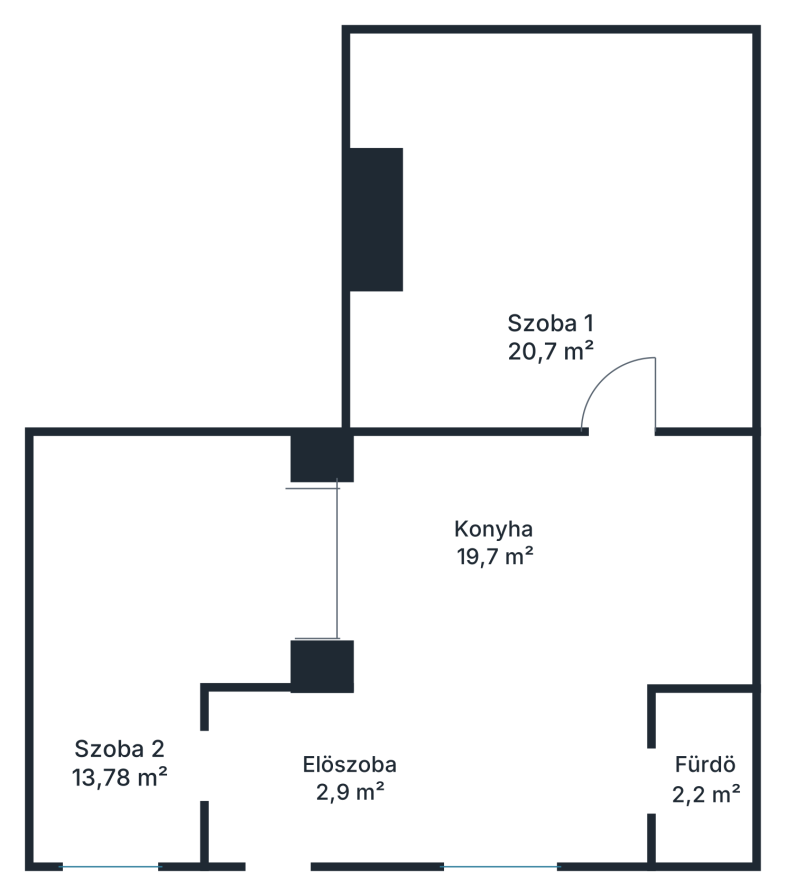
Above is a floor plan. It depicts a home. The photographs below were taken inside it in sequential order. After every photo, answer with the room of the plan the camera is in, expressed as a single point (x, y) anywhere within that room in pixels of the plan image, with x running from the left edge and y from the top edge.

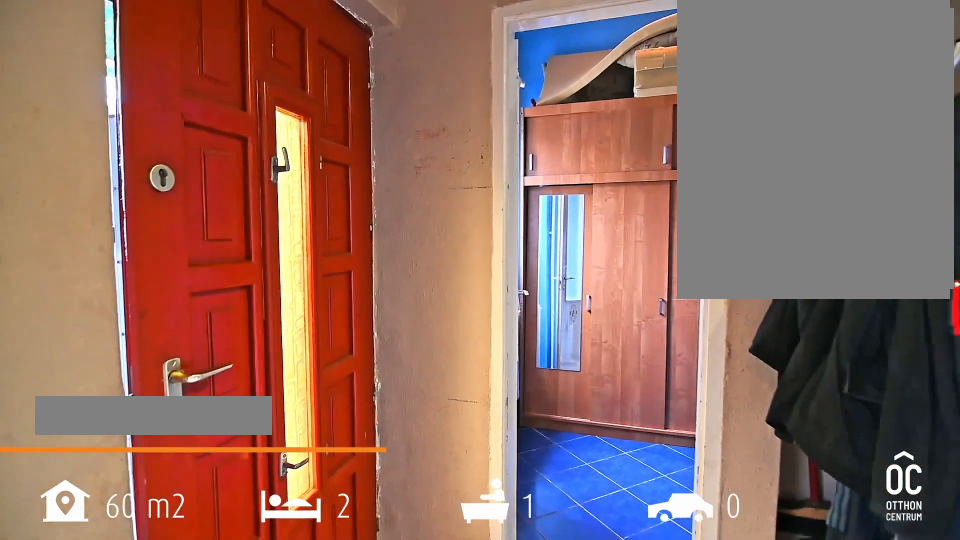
(421, 775)
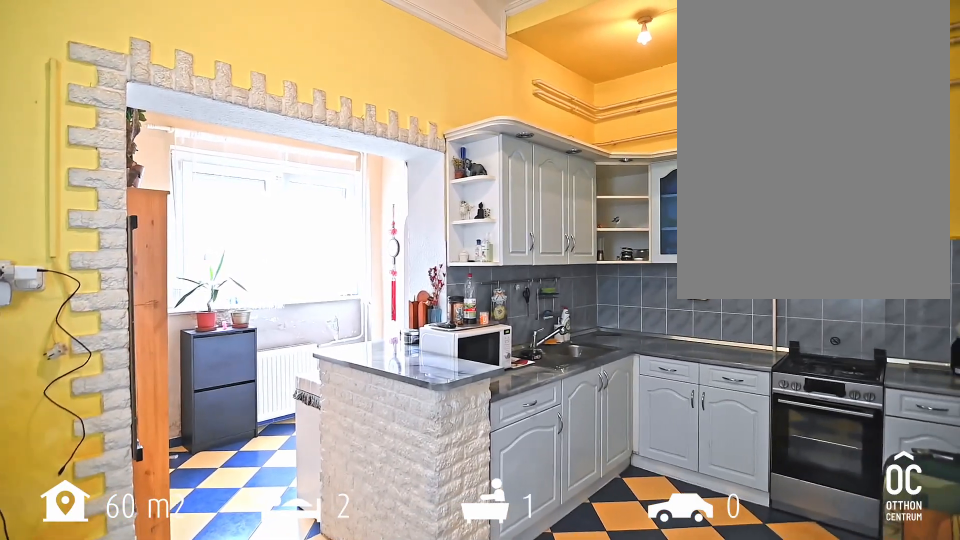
(534, 558)
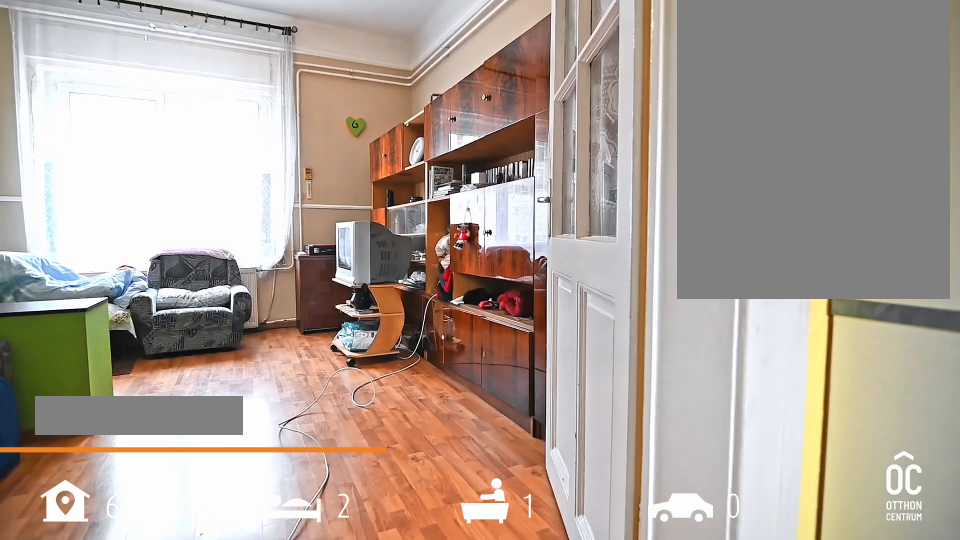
(561, 239)
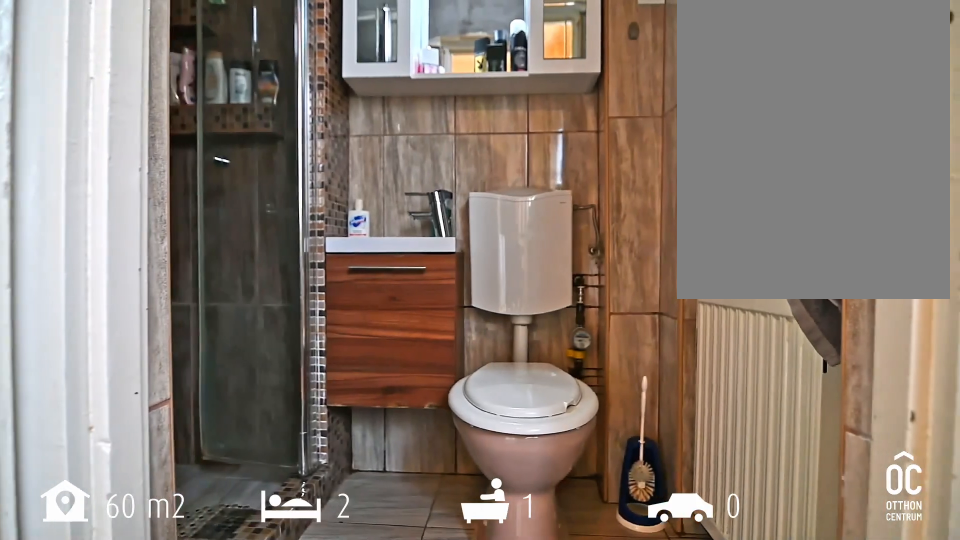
(703, 777)
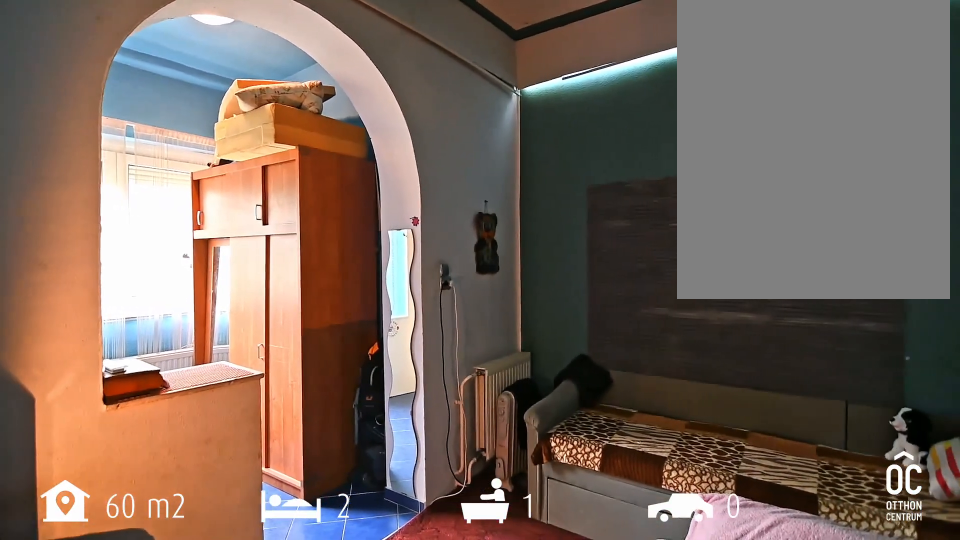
(130, 680)
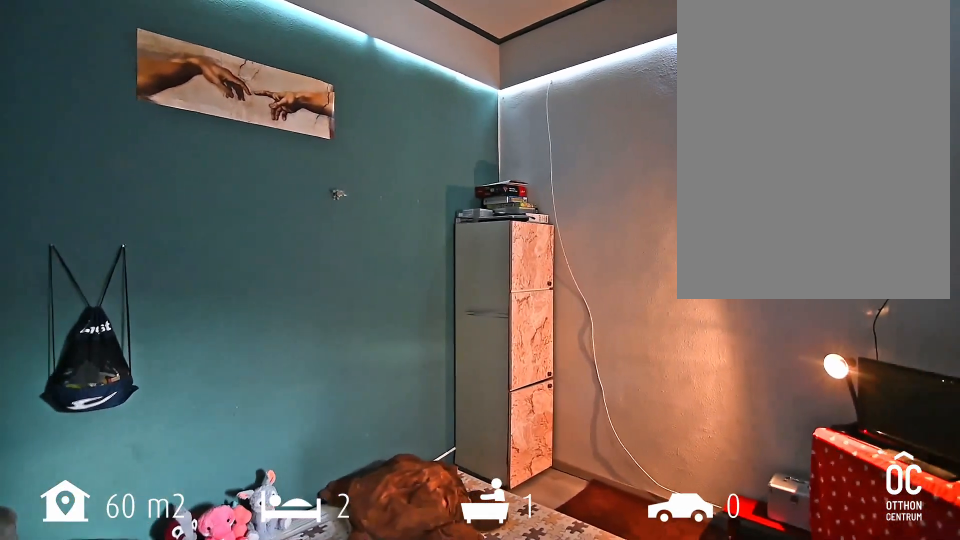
(130, 680)
